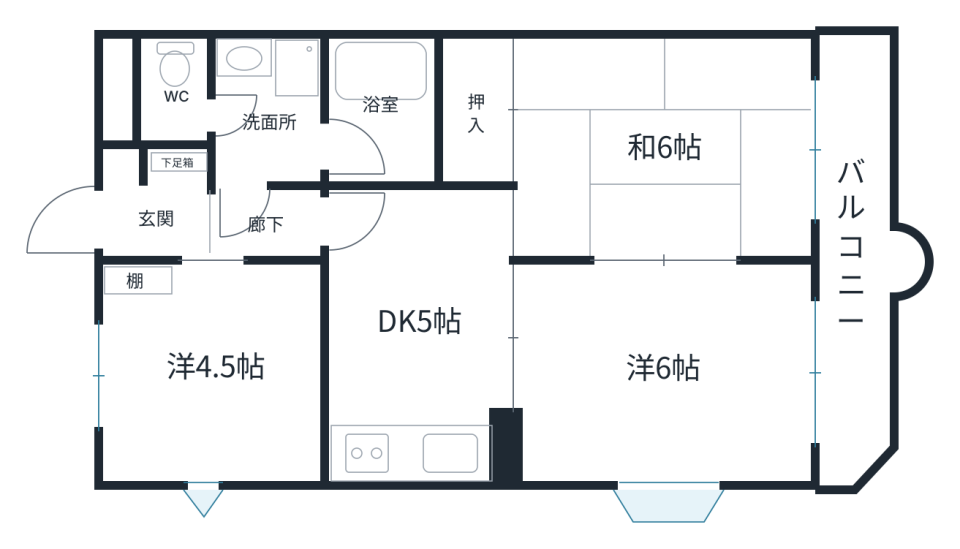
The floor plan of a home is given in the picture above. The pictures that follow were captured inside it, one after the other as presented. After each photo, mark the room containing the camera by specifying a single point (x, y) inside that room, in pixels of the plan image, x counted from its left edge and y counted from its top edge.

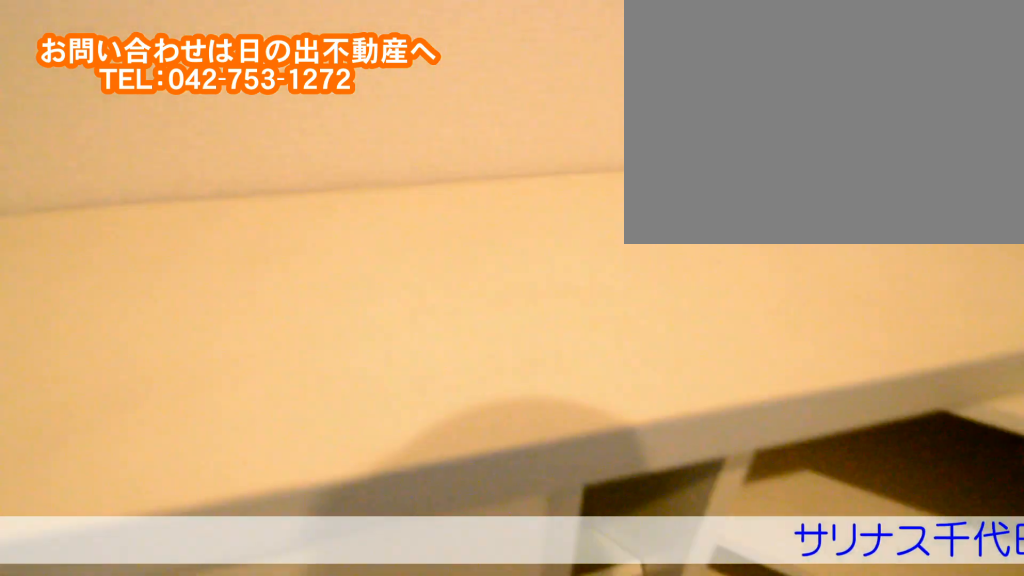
(193, 218)
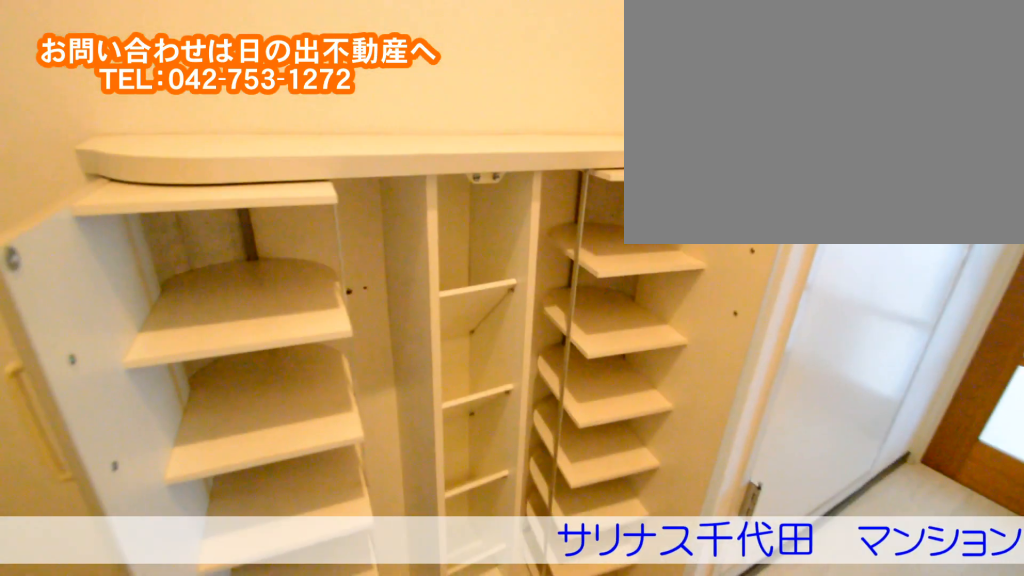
(193, 218)
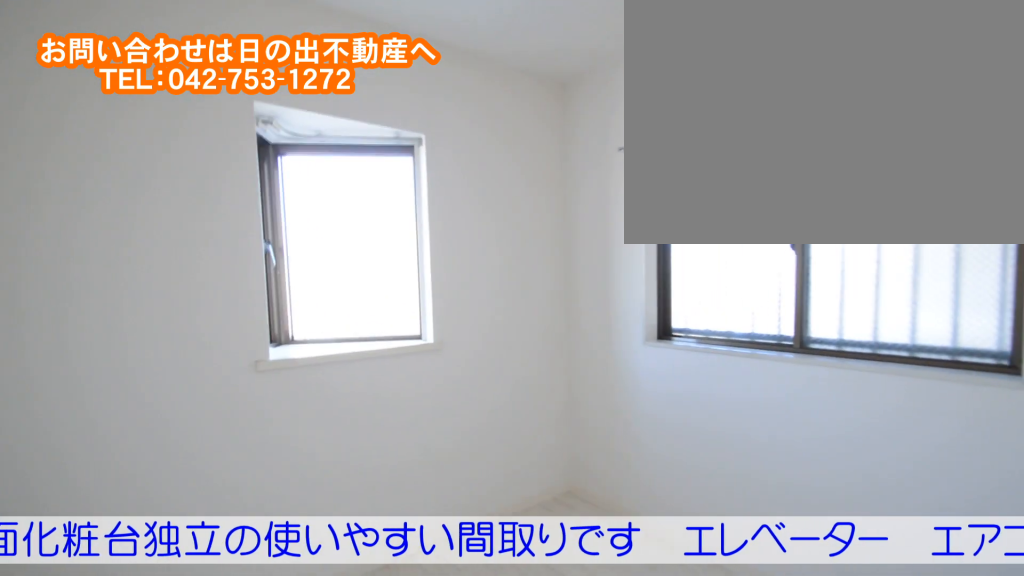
(213, 414)
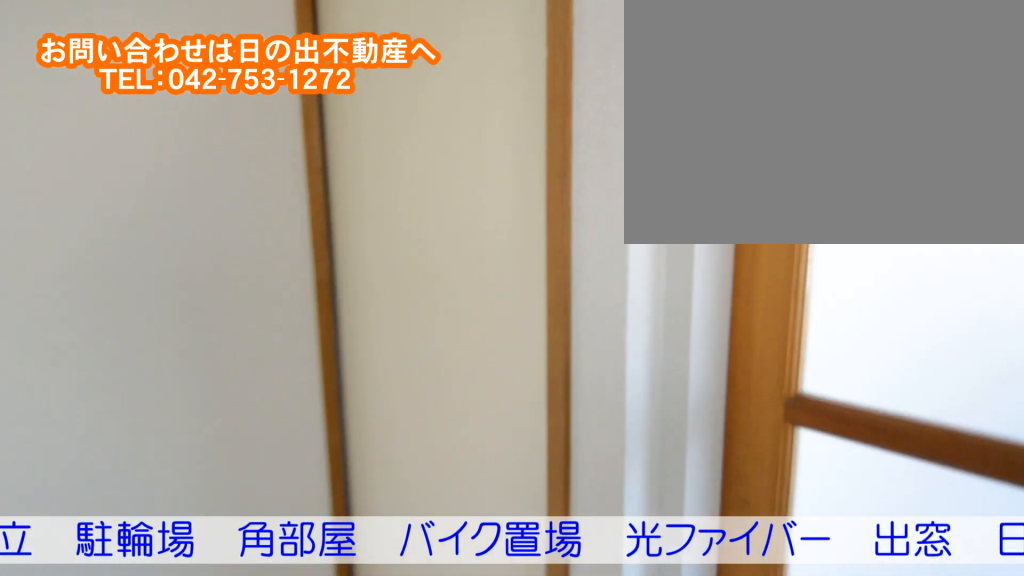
(430, 364)
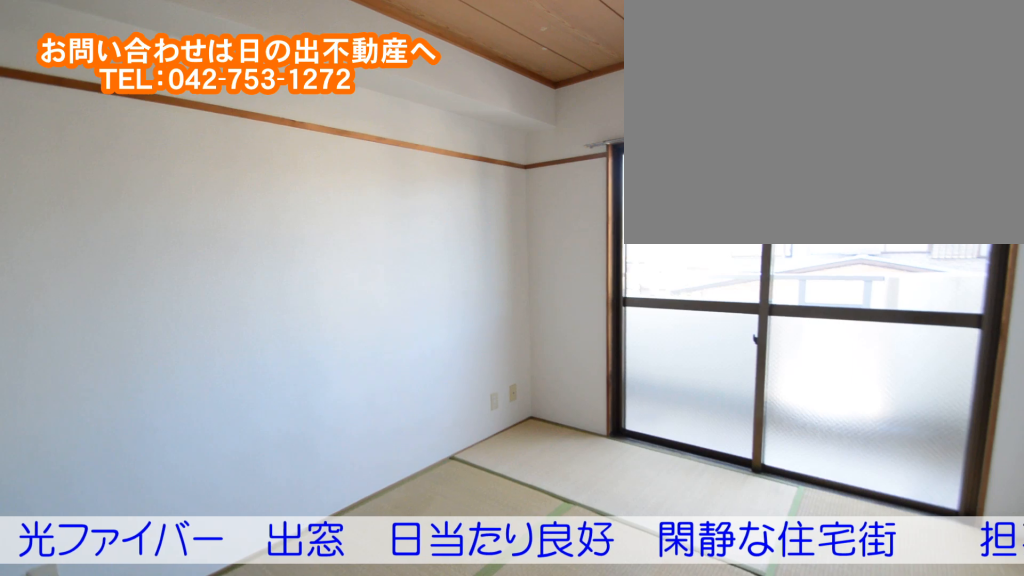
(658, 189)
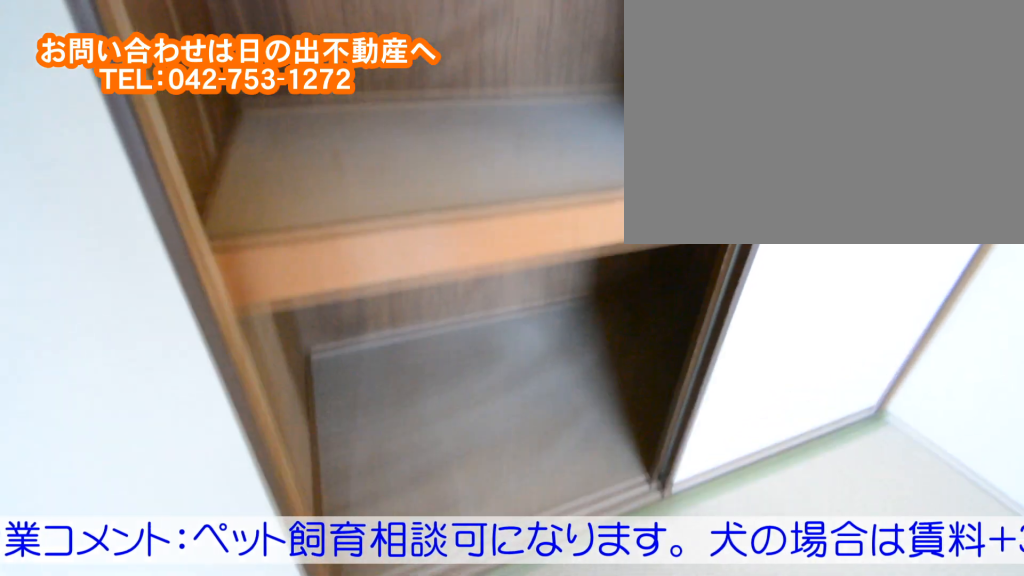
(658, 189)
